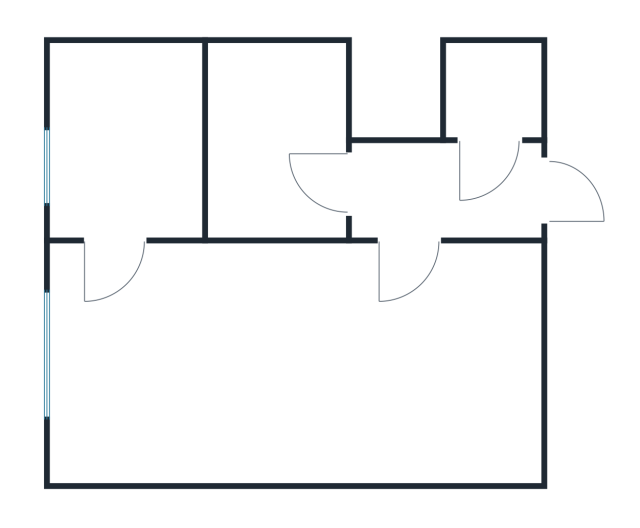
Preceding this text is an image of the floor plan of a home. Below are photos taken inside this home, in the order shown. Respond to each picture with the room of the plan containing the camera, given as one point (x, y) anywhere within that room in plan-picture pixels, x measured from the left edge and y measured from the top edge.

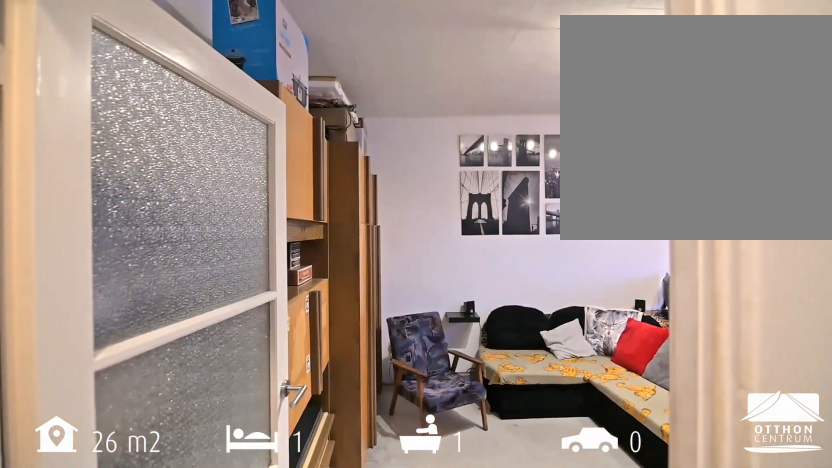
(405, 238)
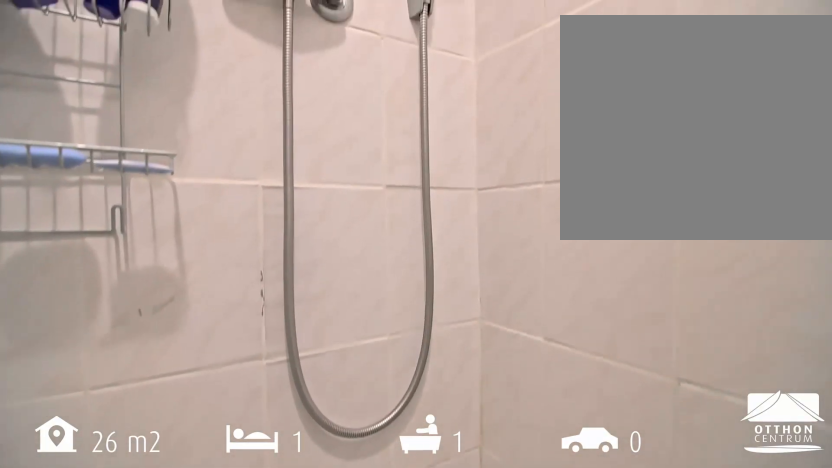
(275, 148)
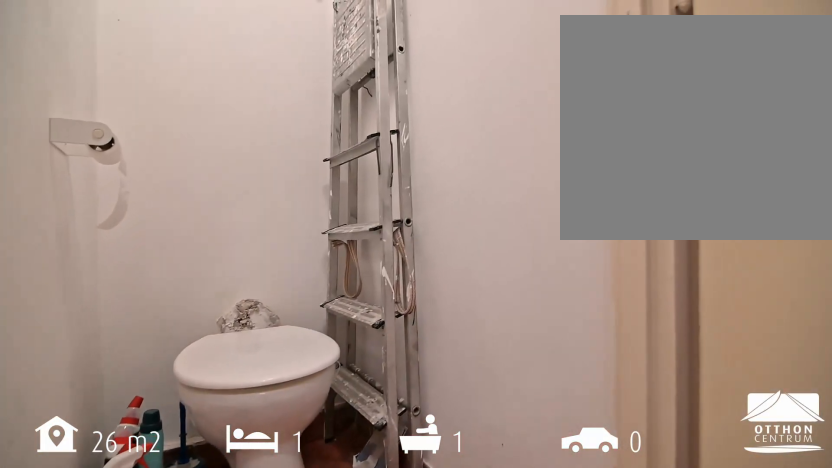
(494, 92)
